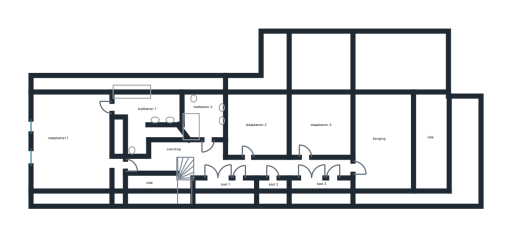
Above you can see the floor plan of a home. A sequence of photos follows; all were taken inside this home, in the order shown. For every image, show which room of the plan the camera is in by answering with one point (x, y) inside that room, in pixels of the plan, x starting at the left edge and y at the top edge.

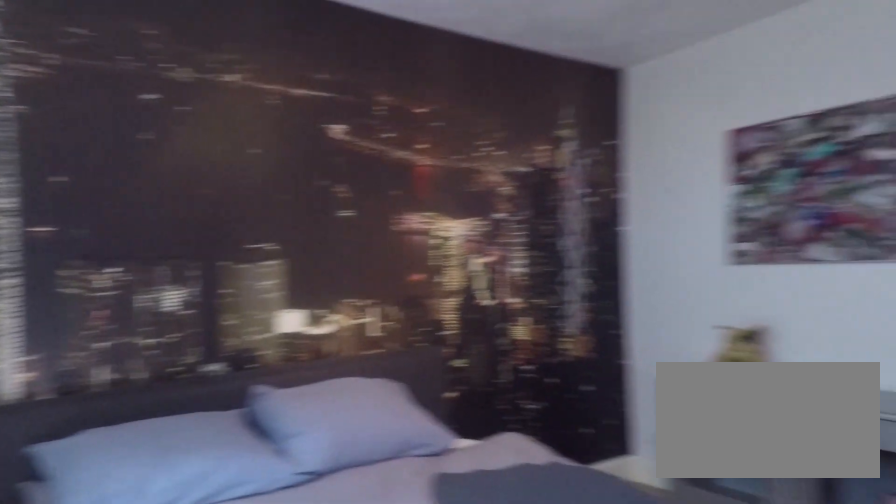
(321, 124)
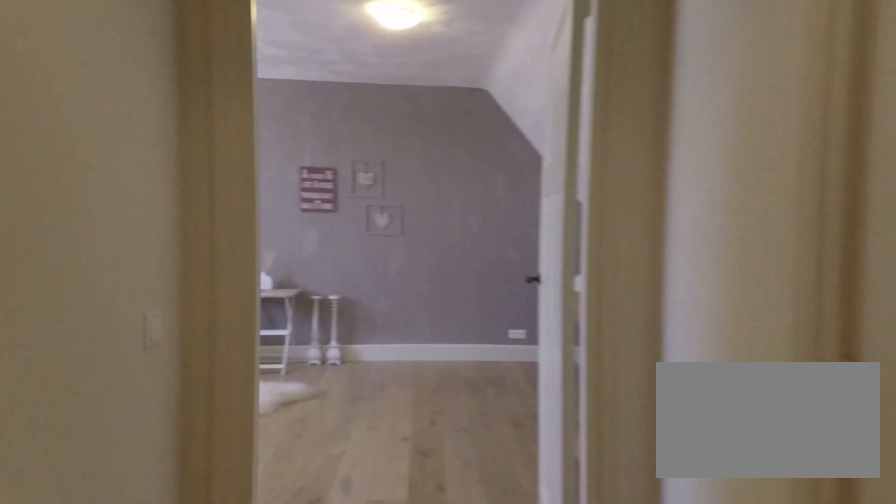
(228, 162)
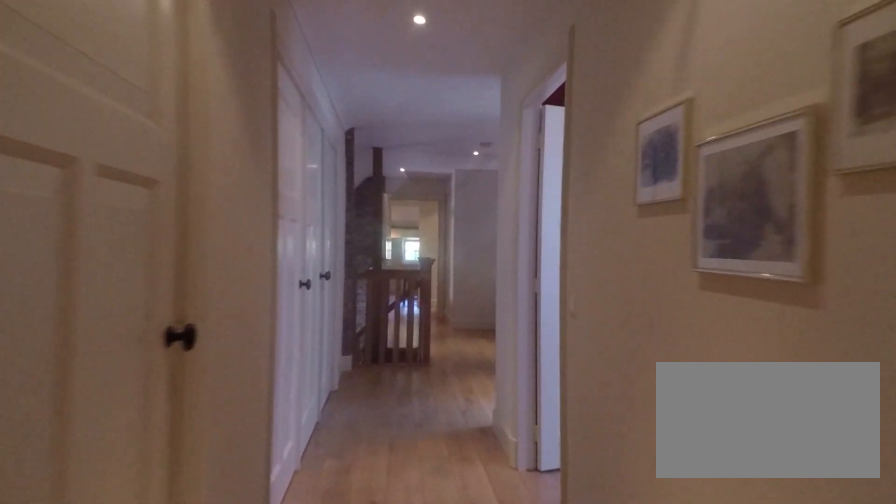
(228, 162)
